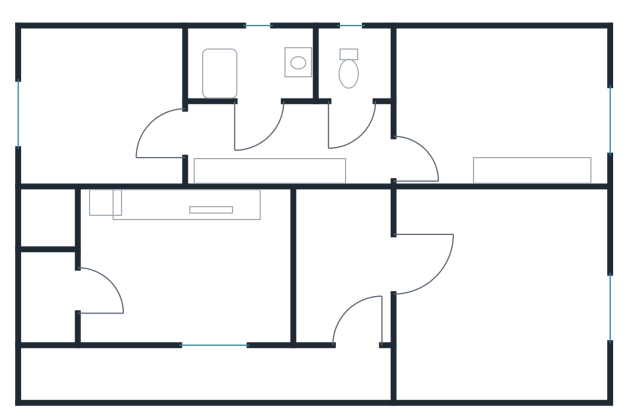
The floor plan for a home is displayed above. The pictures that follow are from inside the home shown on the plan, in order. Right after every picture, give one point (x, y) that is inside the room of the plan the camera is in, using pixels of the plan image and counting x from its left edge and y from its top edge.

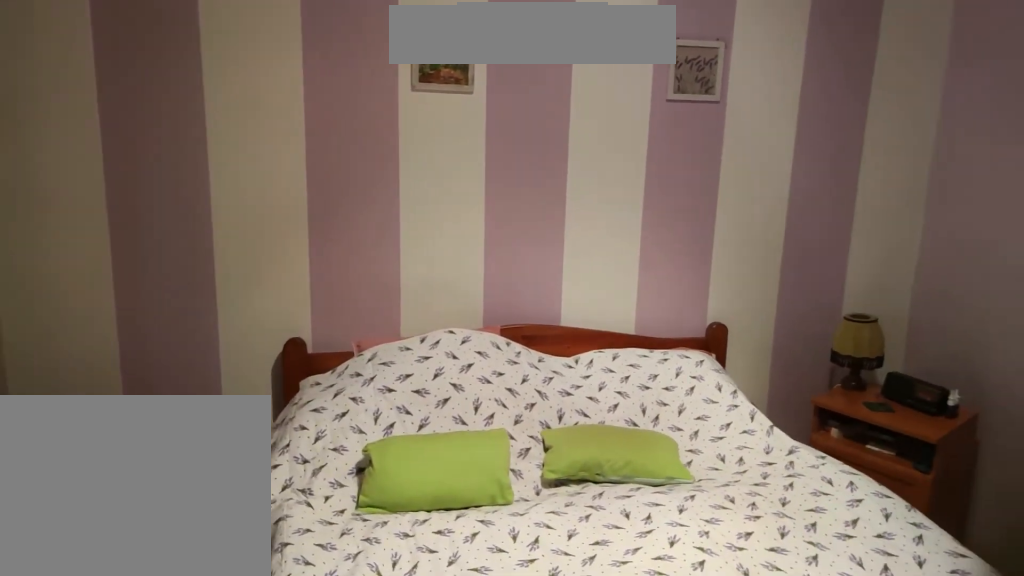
(115, 112)
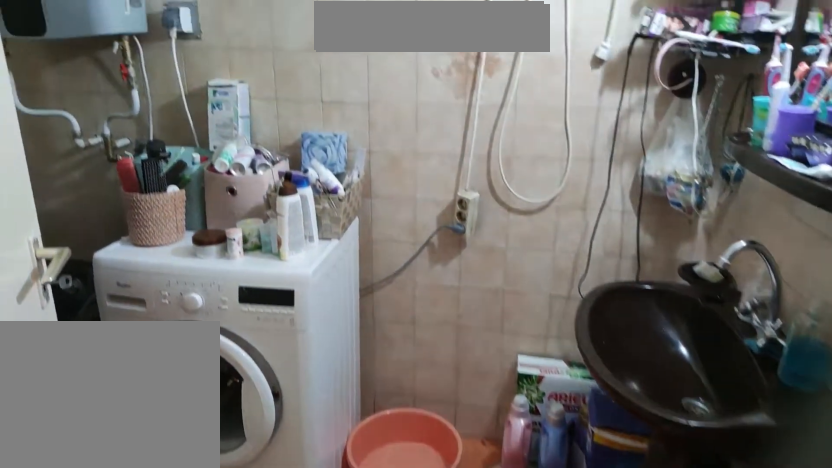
(262, 74)
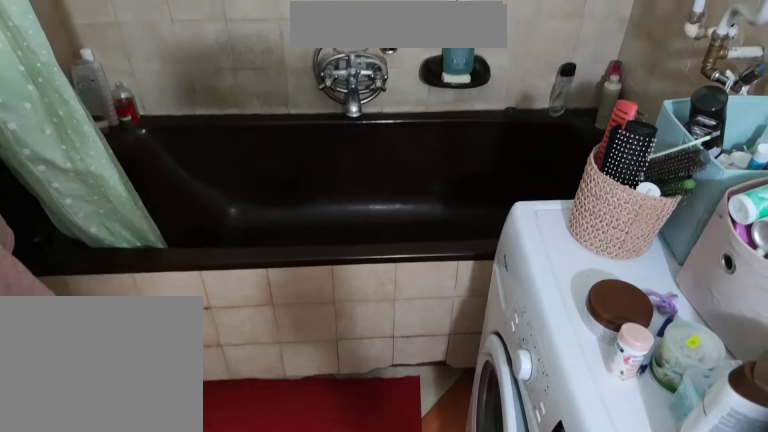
(262, 74)
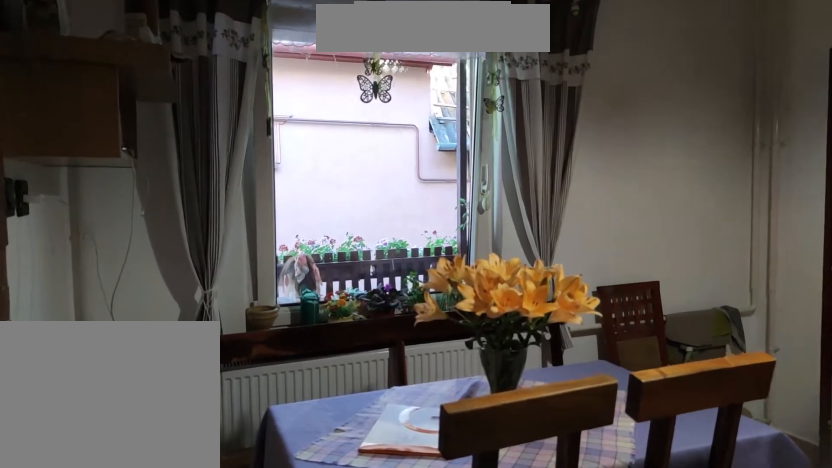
(199, 265)
